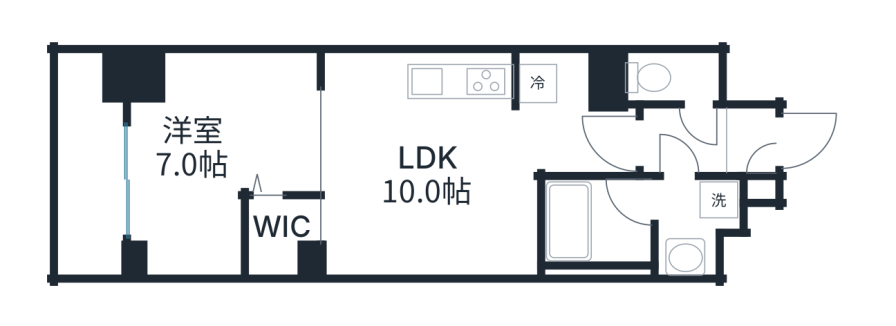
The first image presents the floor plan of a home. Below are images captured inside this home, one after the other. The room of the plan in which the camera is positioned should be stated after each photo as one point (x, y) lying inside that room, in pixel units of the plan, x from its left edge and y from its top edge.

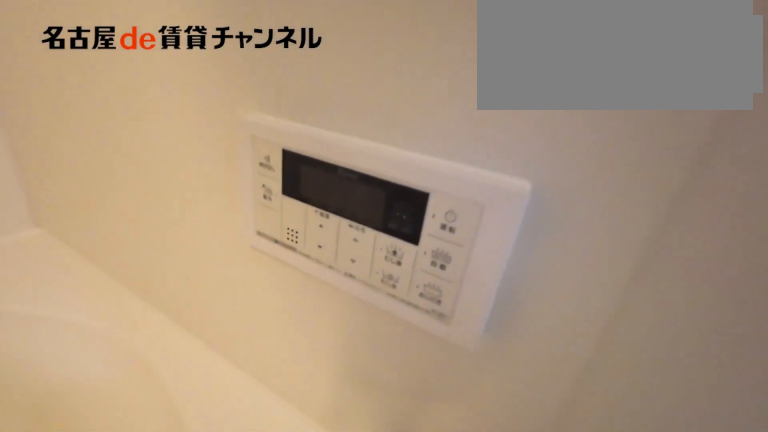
(636, 225)
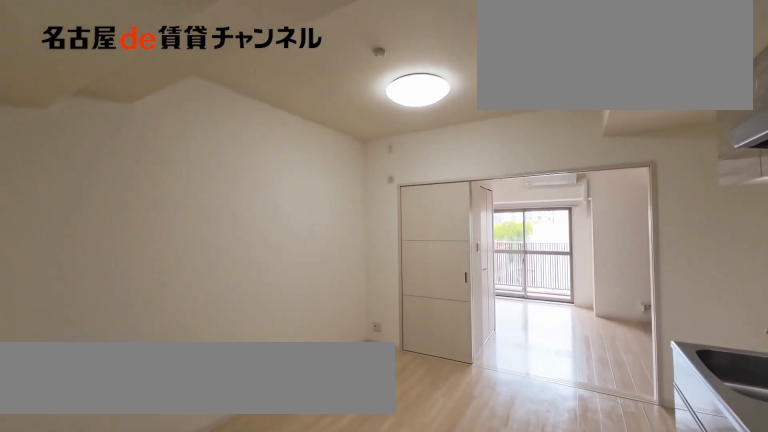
(430, 163)
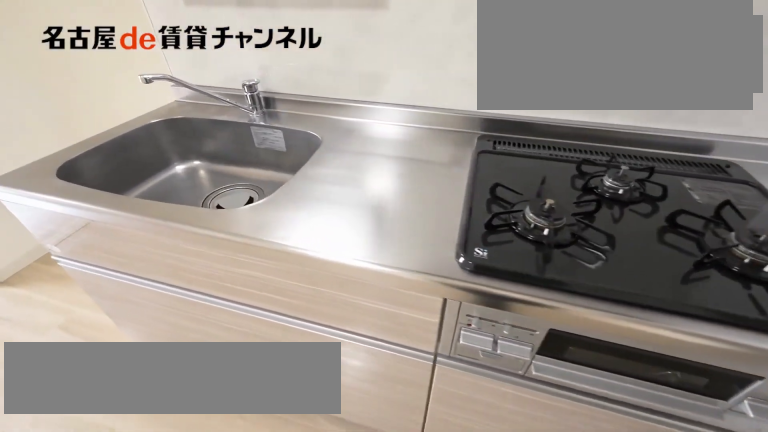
(430, 163)
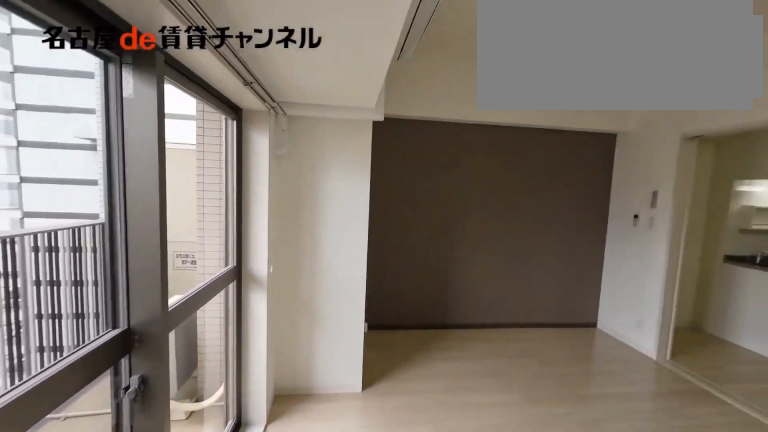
(222, 163)
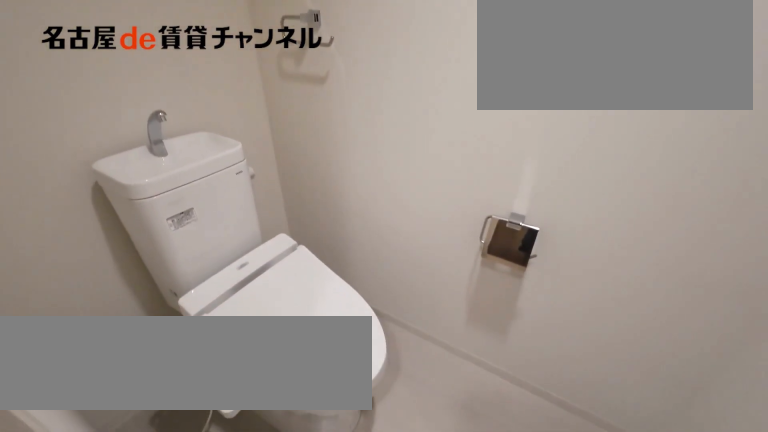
(674, 78)
